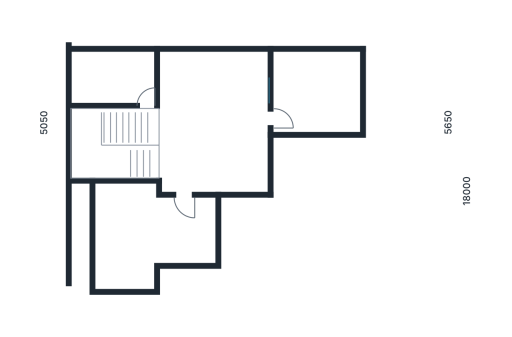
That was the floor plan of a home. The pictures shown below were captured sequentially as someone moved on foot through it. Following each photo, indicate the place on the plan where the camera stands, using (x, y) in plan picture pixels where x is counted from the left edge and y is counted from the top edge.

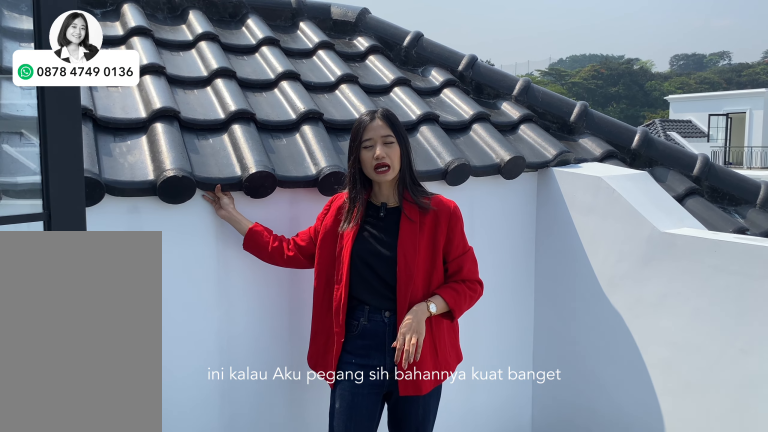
(139, 232)
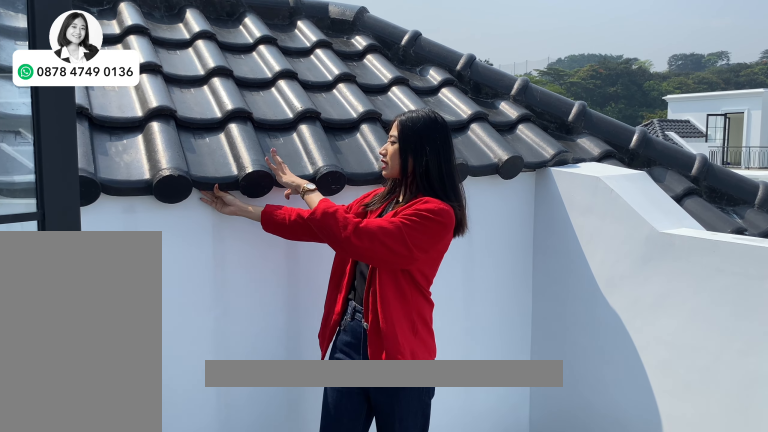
(139, 232)
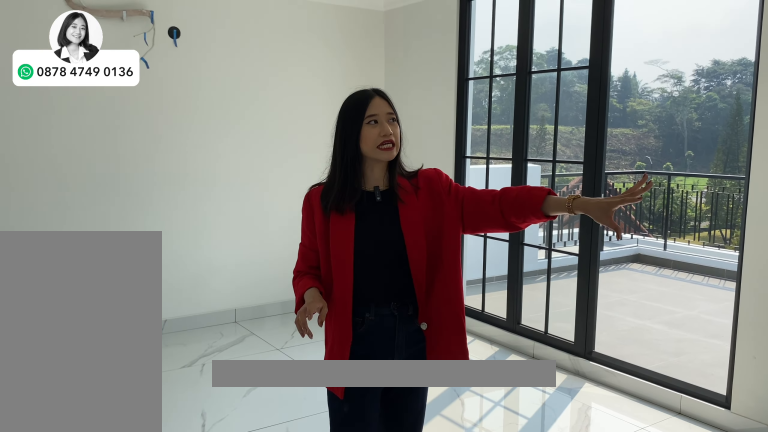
(207, 93)
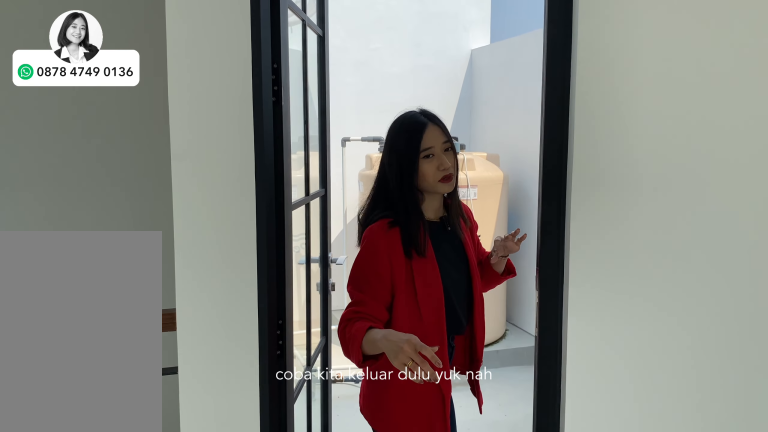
(210, 120)
